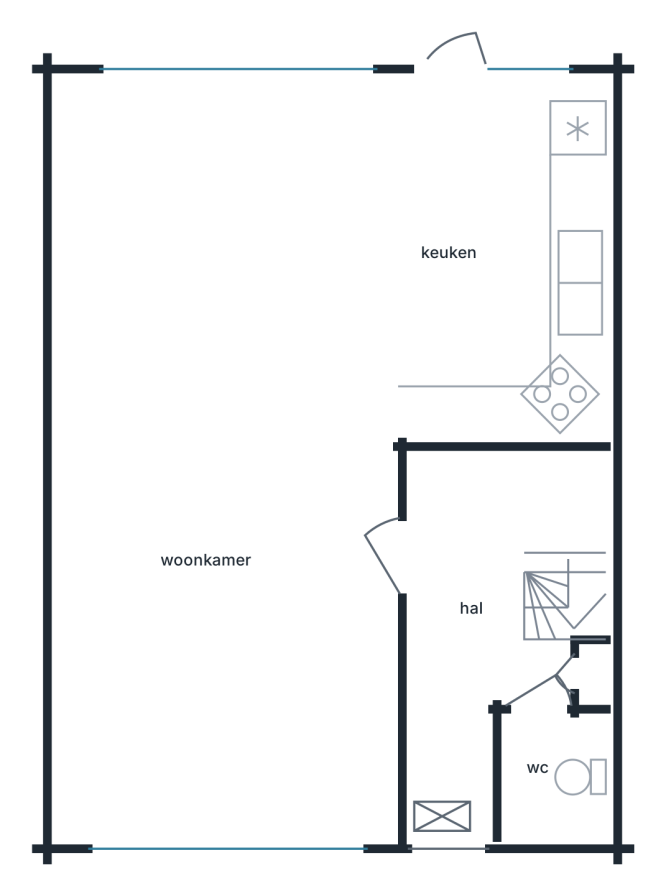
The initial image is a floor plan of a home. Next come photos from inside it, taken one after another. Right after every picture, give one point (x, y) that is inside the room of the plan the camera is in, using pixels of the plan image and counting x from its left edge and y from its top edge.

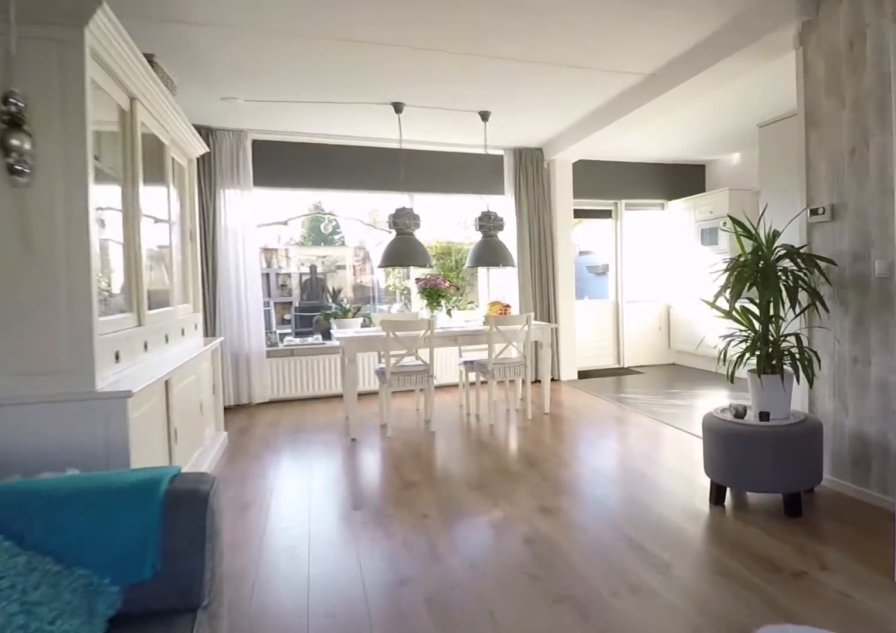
(153, 471)
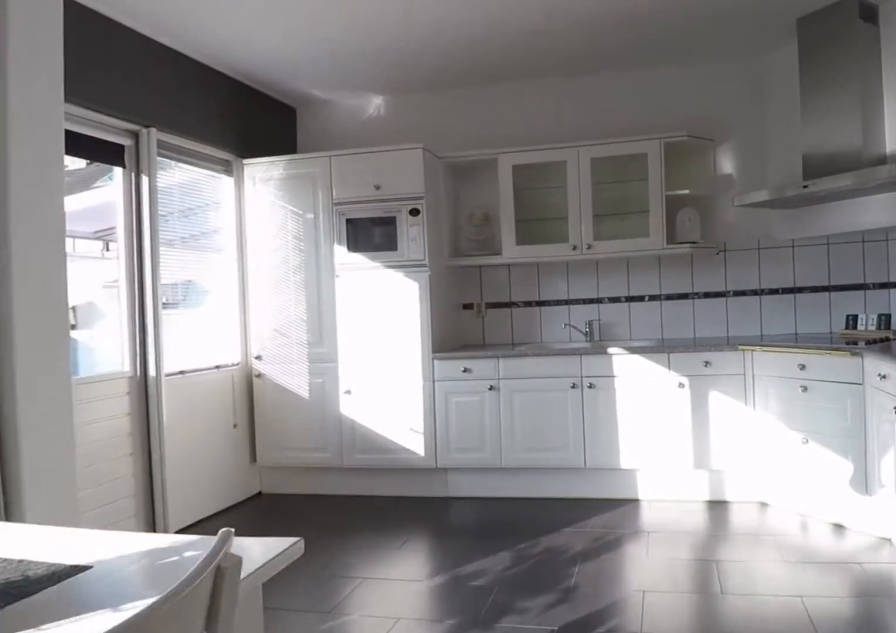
(153, 471)
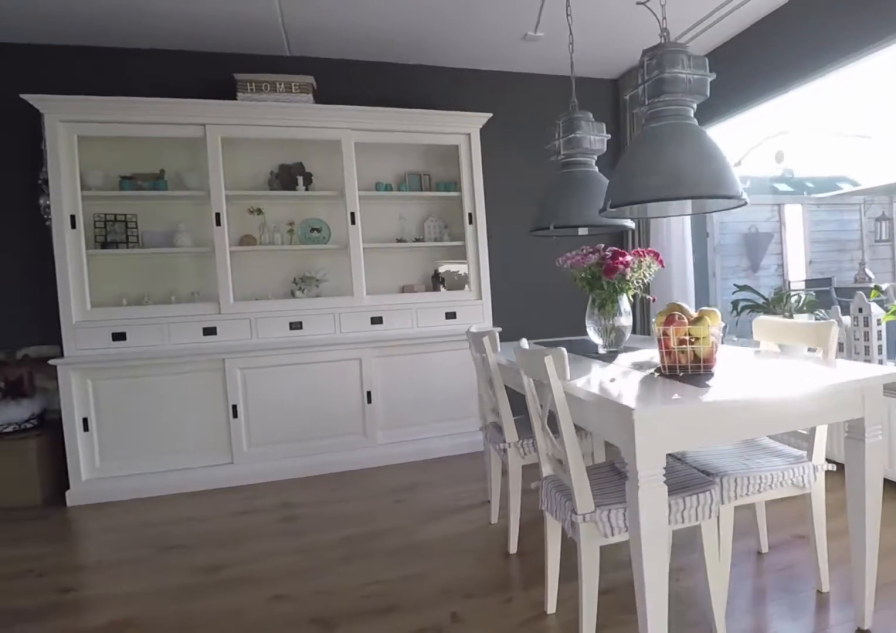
(502, 261)
